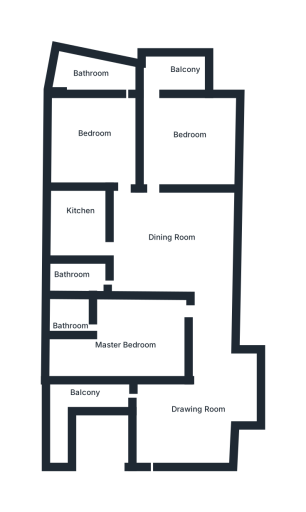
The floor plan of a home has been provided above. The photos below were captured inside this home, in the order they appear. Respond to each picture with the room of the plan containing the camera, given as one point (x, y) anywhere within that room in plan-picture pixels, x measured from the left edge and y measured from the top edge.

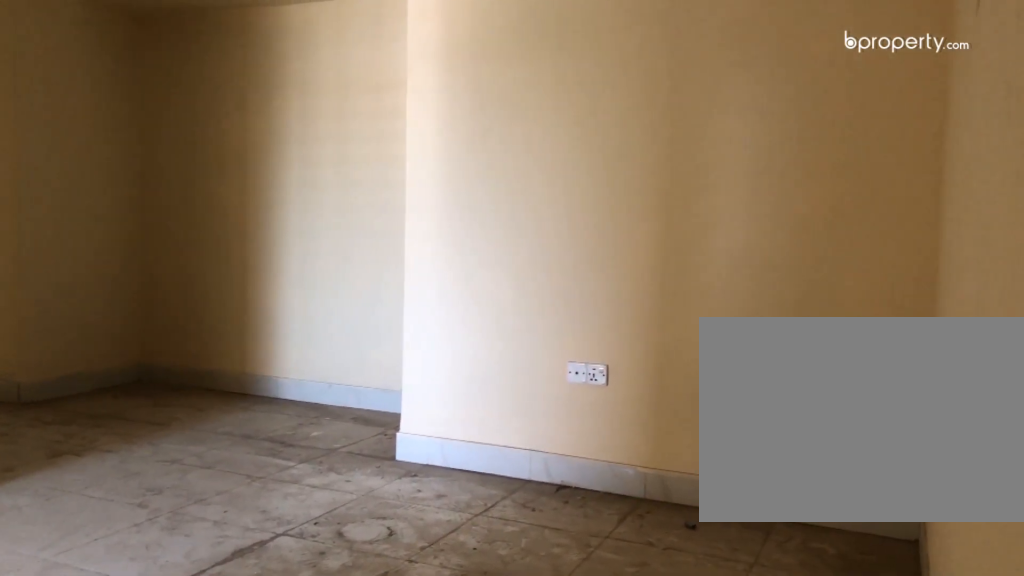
(191, 422)
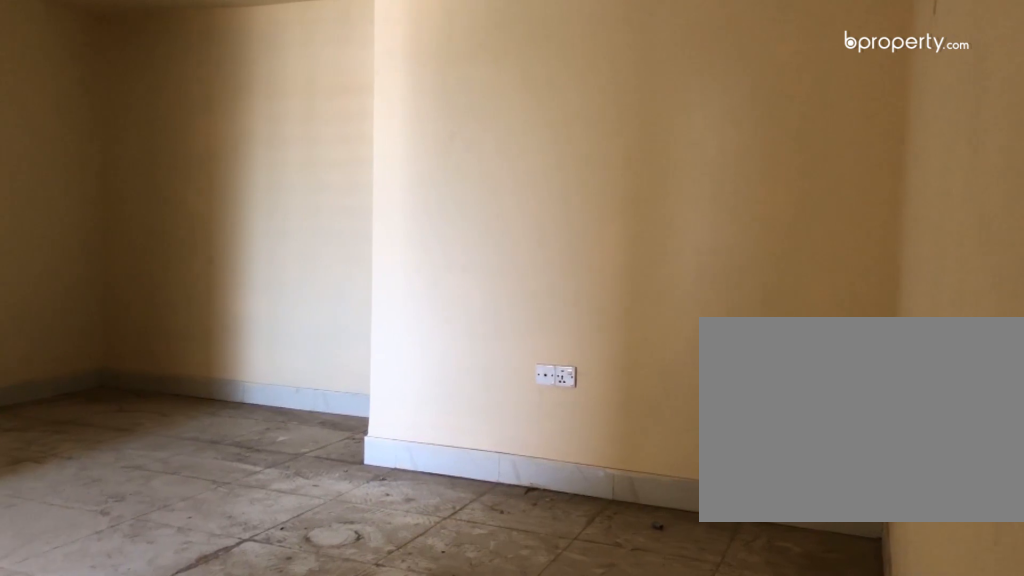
(191, 422)
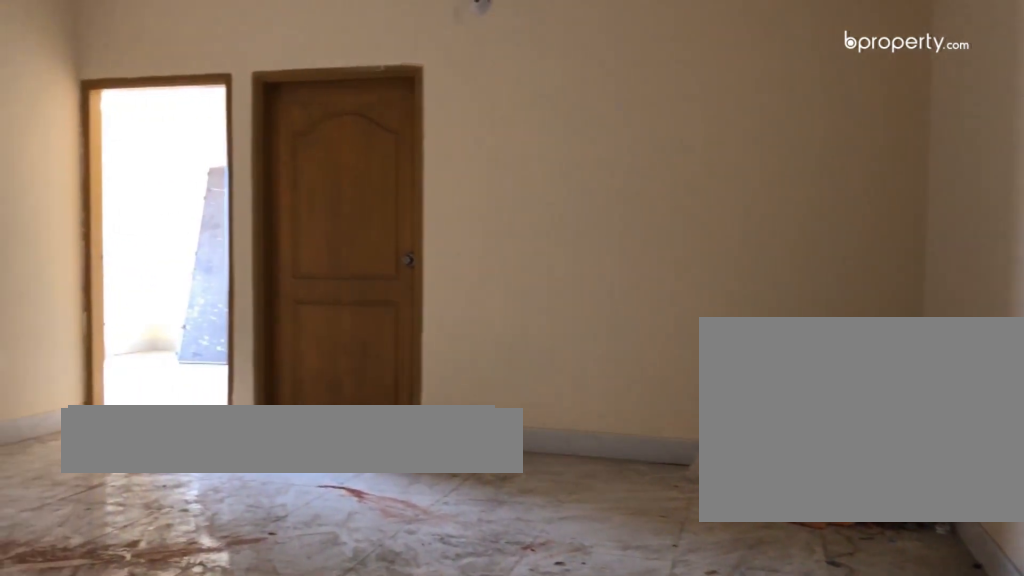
(183, 242)
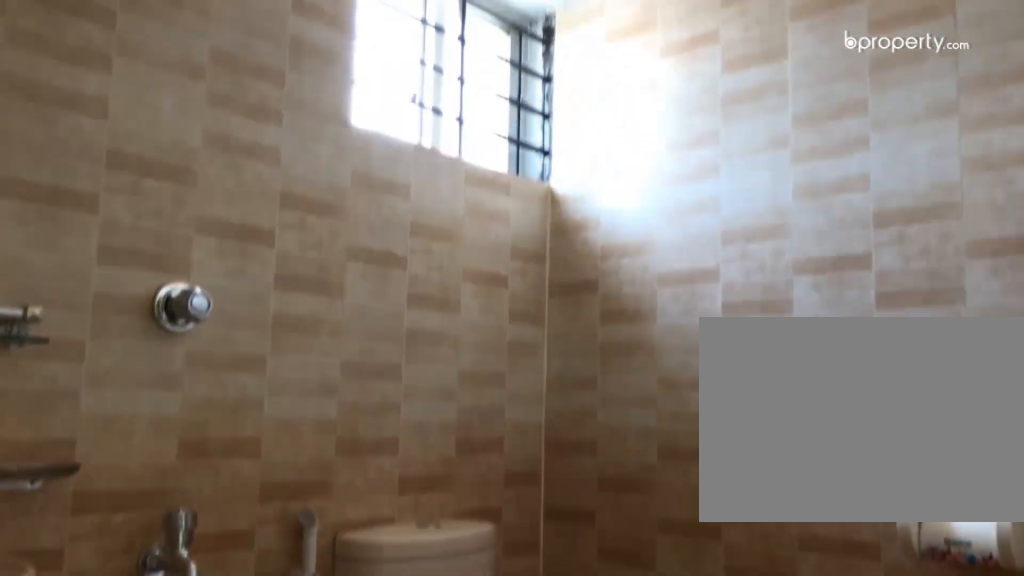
(77, 315)
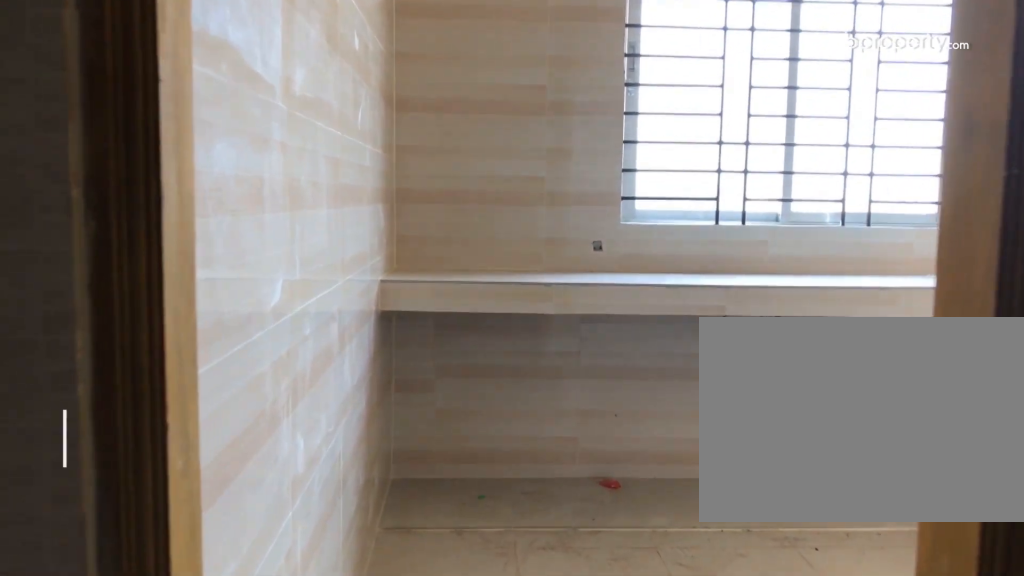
(84, 225)
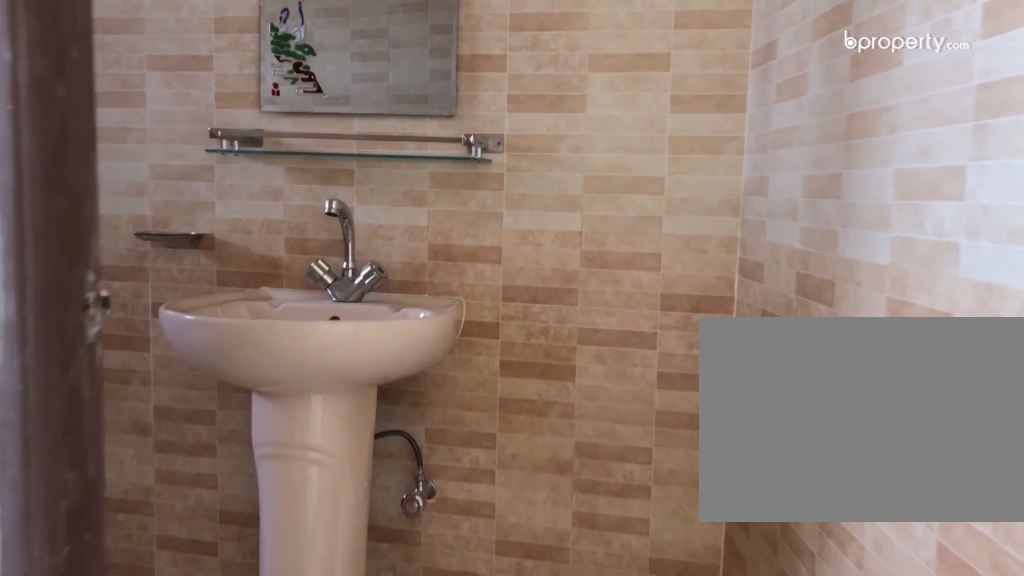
(98, 77)
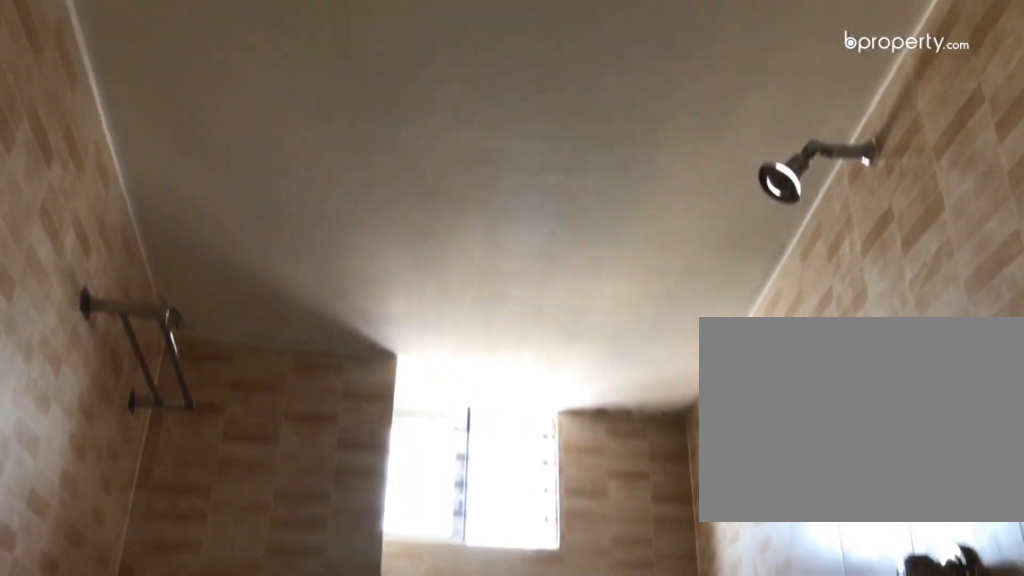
(103, 78)
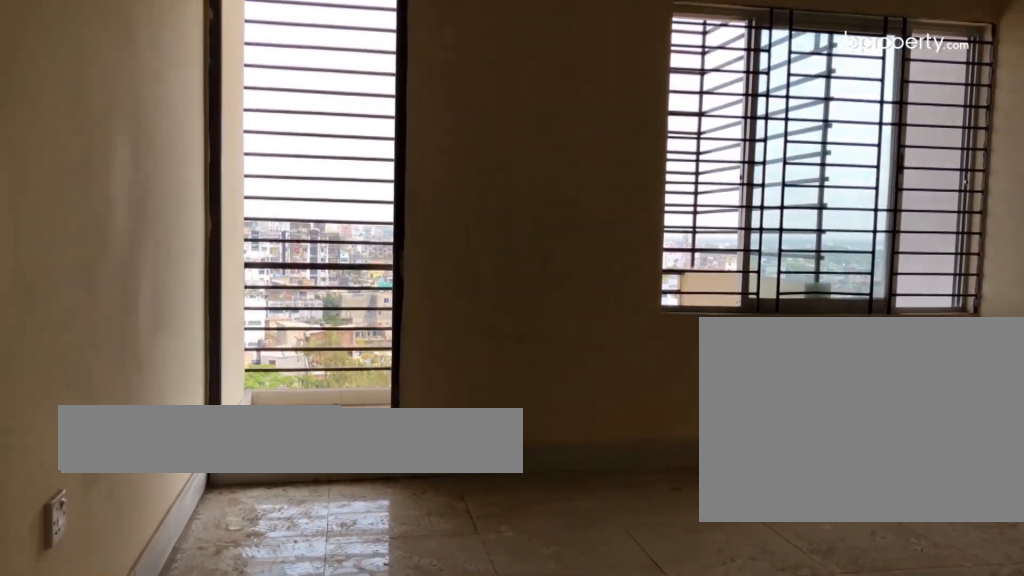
(182, 149)
